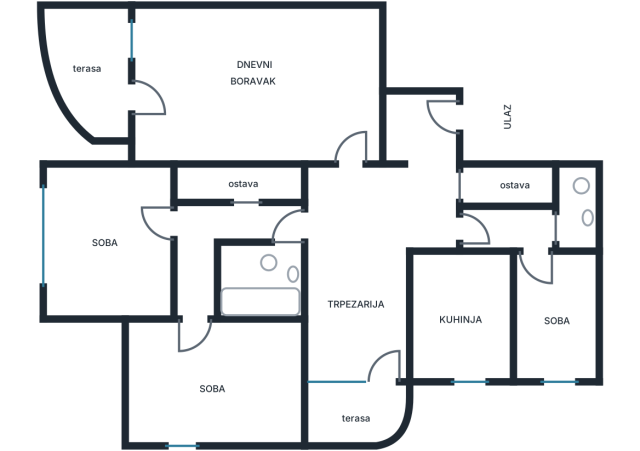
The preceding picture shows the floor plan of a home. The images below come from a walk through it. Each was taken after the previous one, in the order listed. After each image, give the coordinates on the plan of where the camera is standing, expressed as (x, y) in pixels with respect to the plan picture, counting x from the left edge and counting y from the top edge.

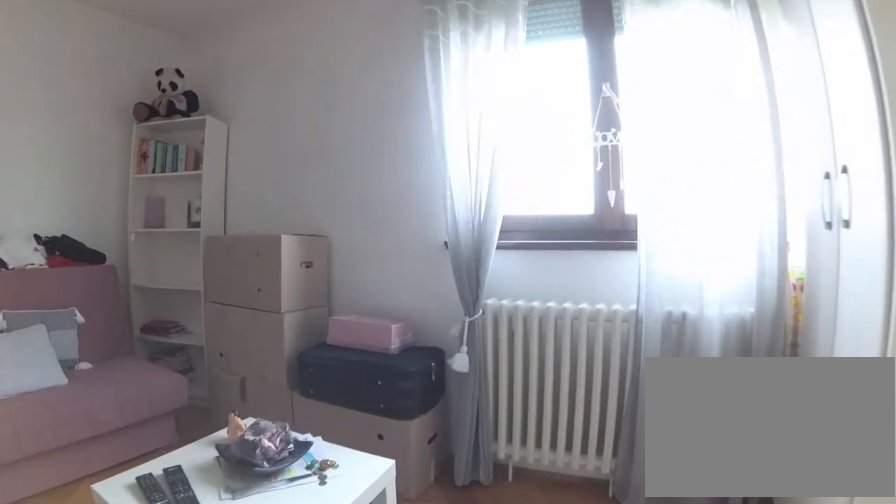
(186, 376)
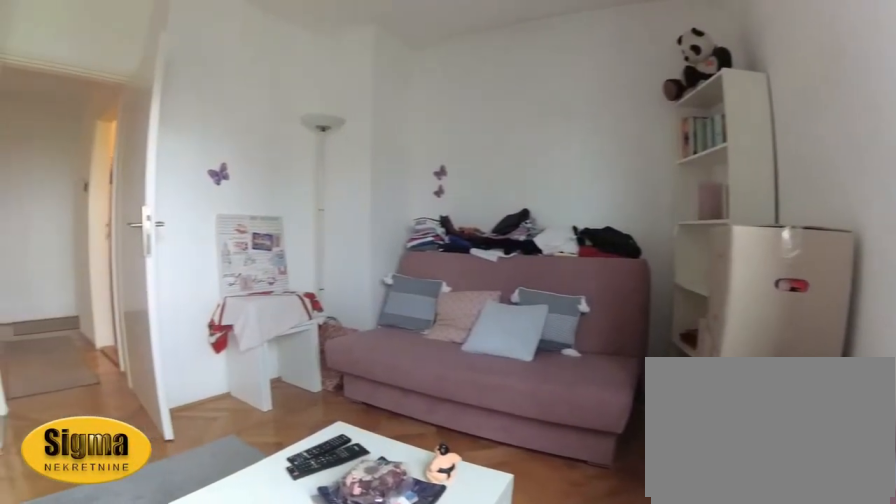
(200, 434)
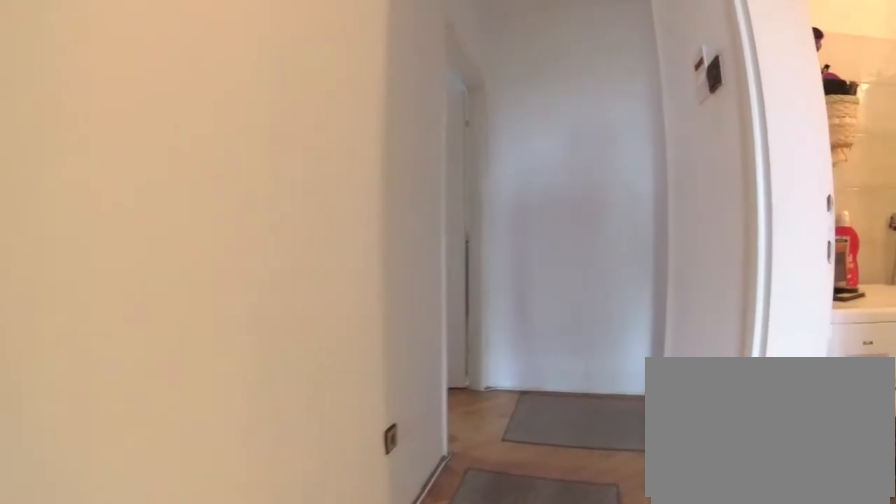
(196, 316)
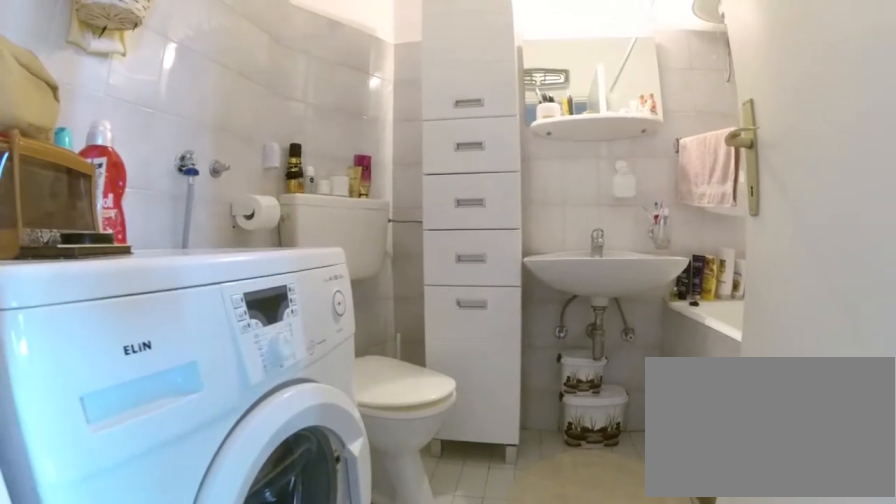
(197, 282)
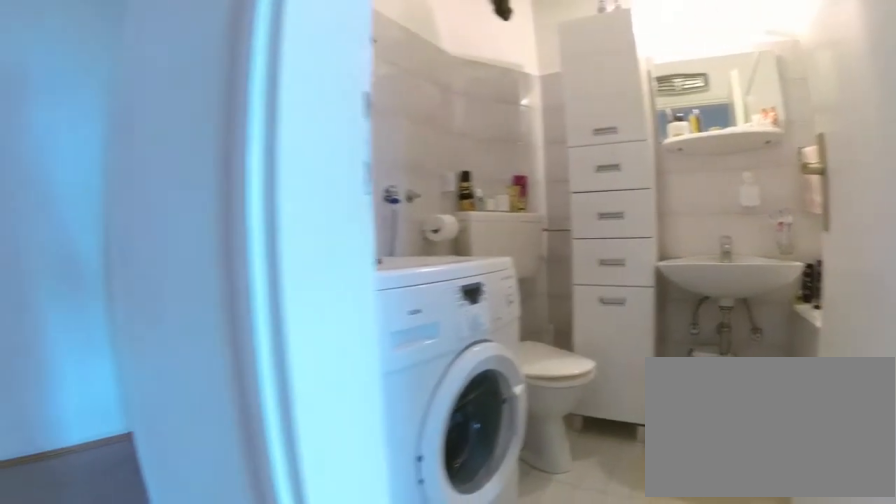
(194, 297)
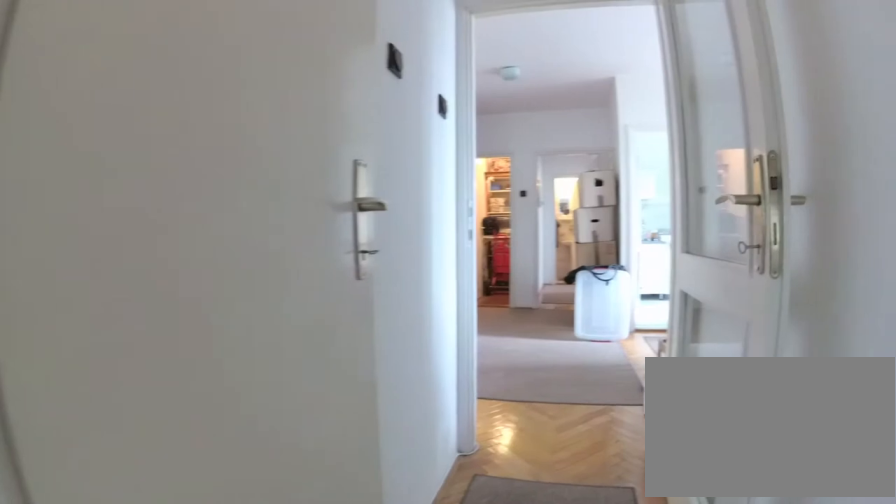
(197, 226)
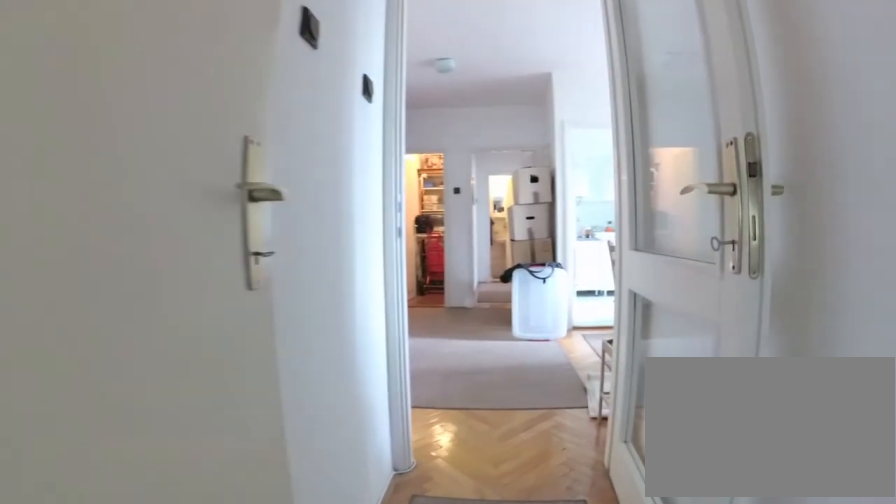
(205, 225)
